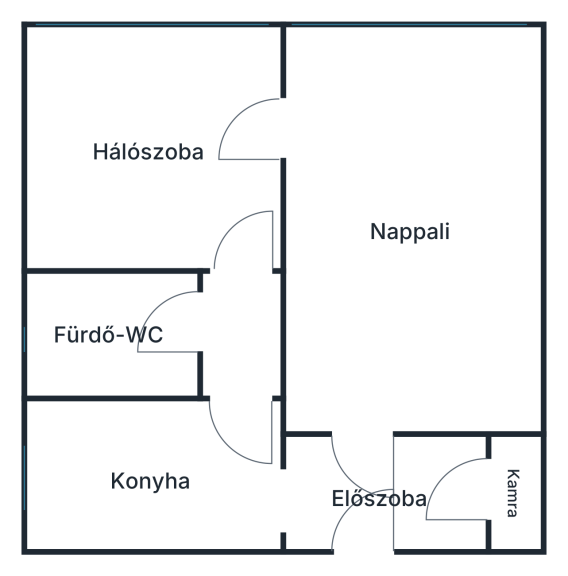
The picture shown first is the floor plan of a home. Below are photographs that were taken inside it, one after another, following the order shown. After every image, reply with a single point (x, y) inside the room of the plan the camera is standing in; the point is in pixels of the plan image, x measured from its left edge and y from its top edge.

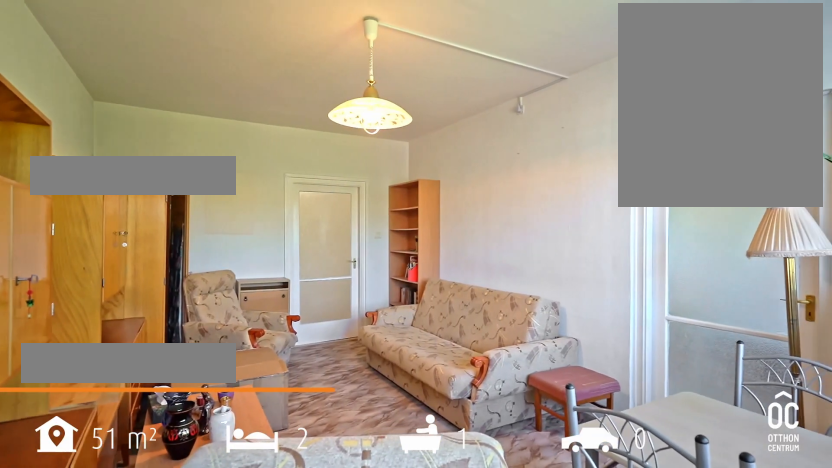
(407, 230)
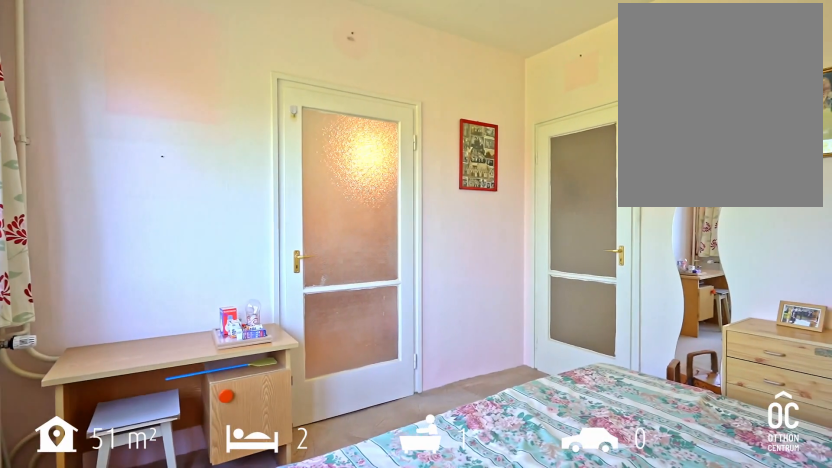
(155, 147)
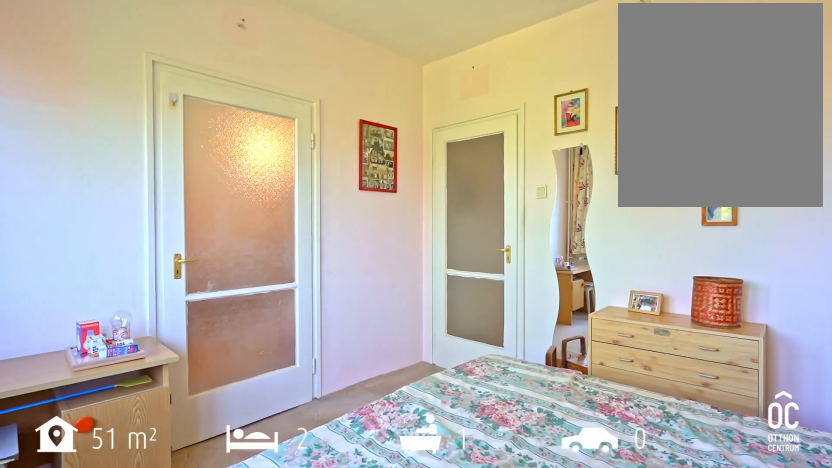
(155, 148)
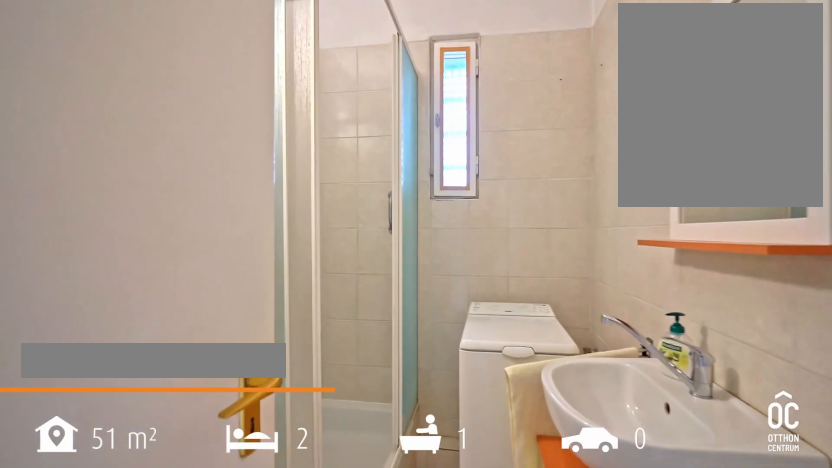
(111, 334)
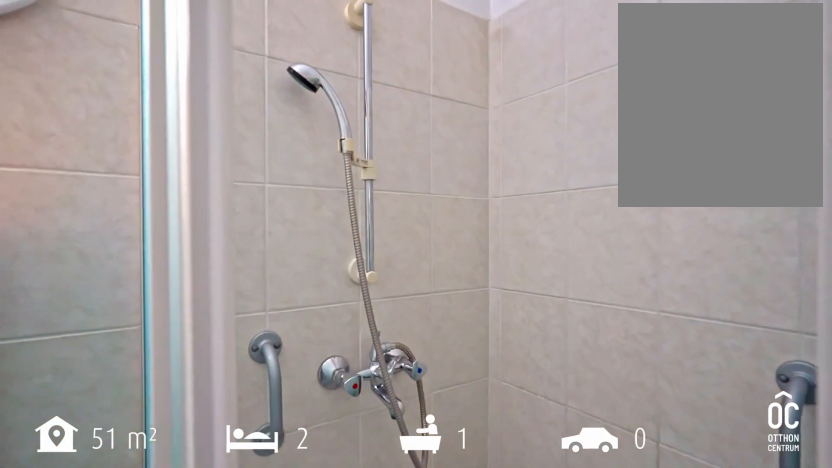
(111, 334)
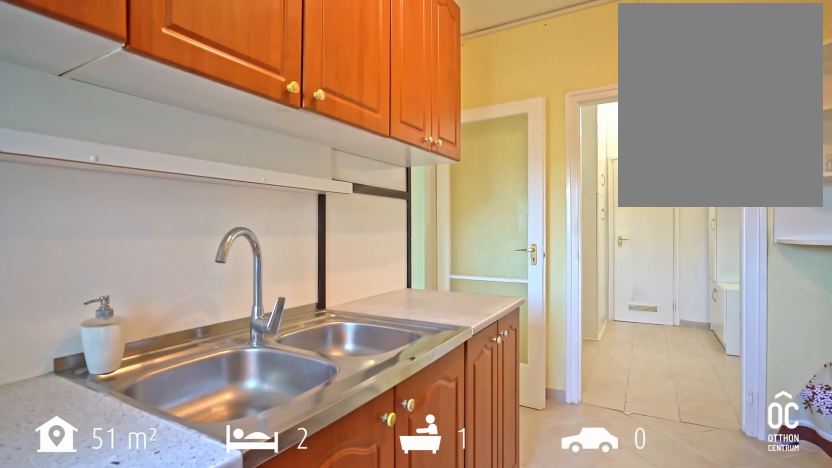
(153, 477)
